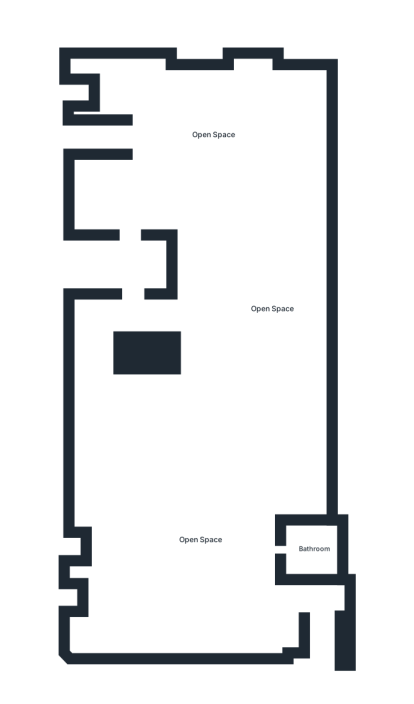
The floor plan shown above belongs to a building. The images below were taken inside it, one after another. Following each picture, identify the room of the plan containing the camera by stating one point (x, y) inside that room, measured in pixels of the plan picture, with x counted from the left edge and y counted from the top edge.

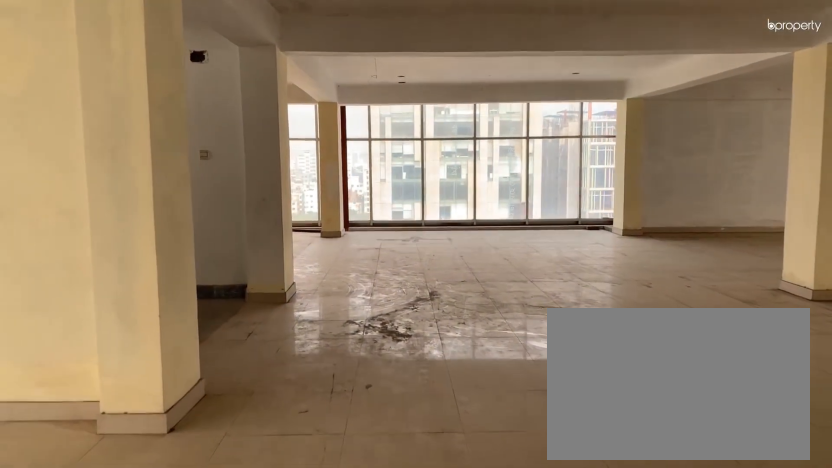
(215, 134)
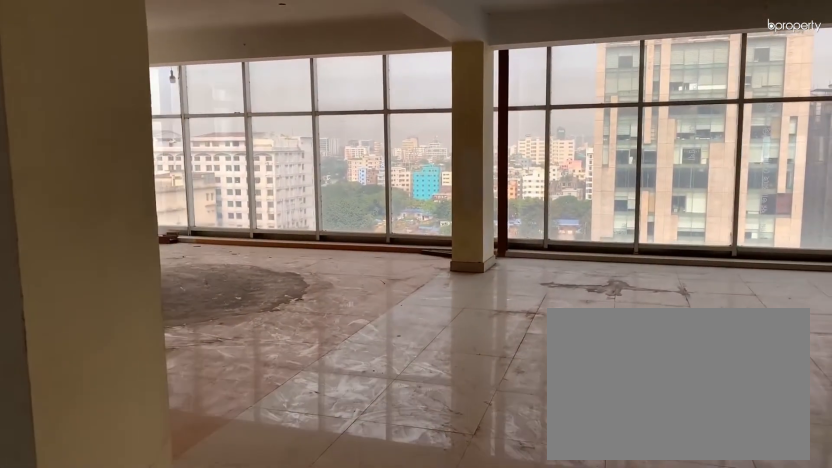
(215, 134)
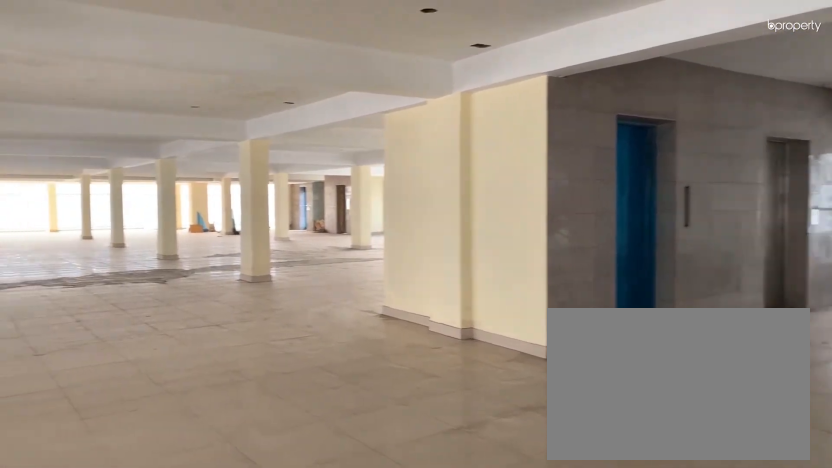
(270, 310)
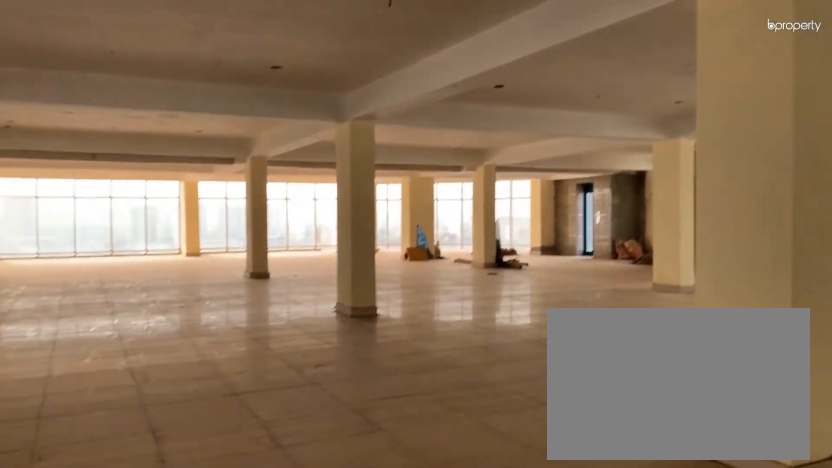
(271, 309)
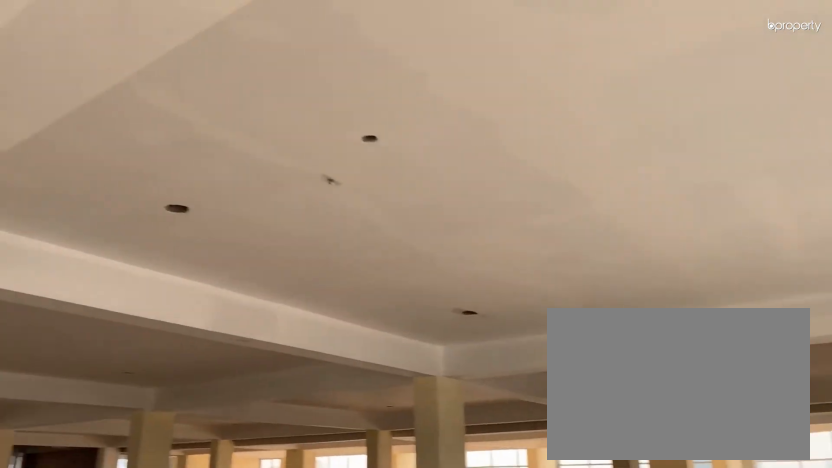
(199, 540)
